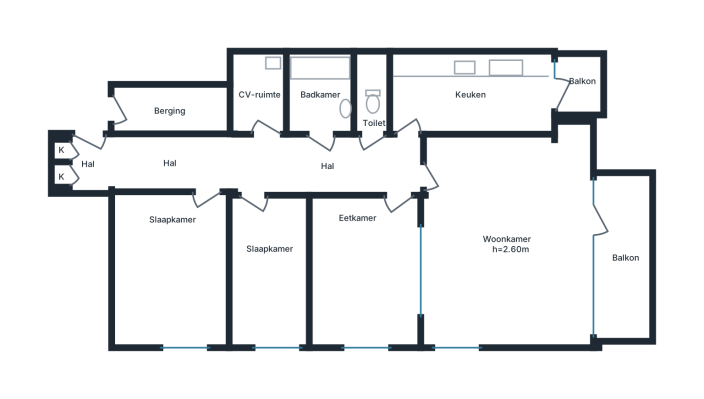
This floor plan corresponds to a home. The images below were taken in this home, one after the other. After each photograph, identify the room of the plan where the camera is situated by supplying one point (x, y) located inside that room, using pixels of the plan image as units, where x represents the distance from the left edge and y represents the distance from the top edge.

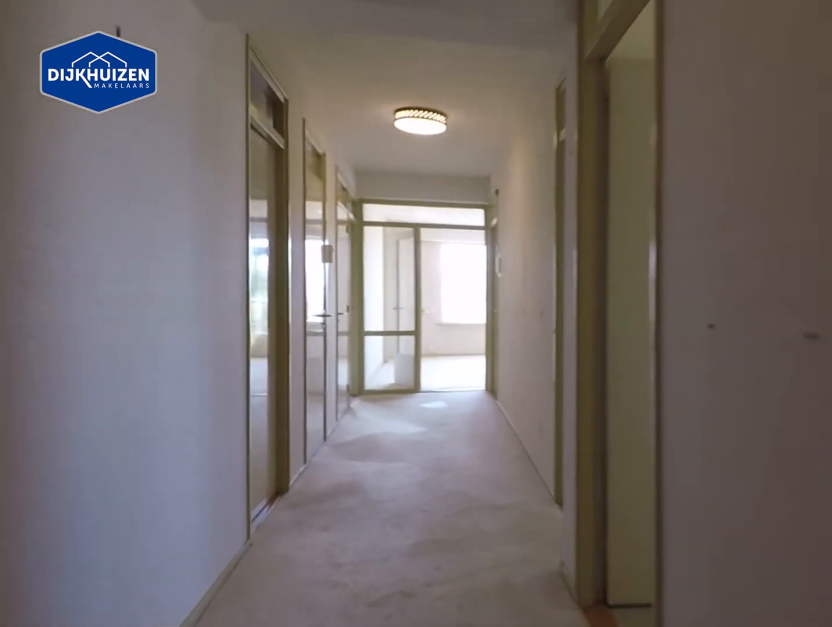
(255, 164)
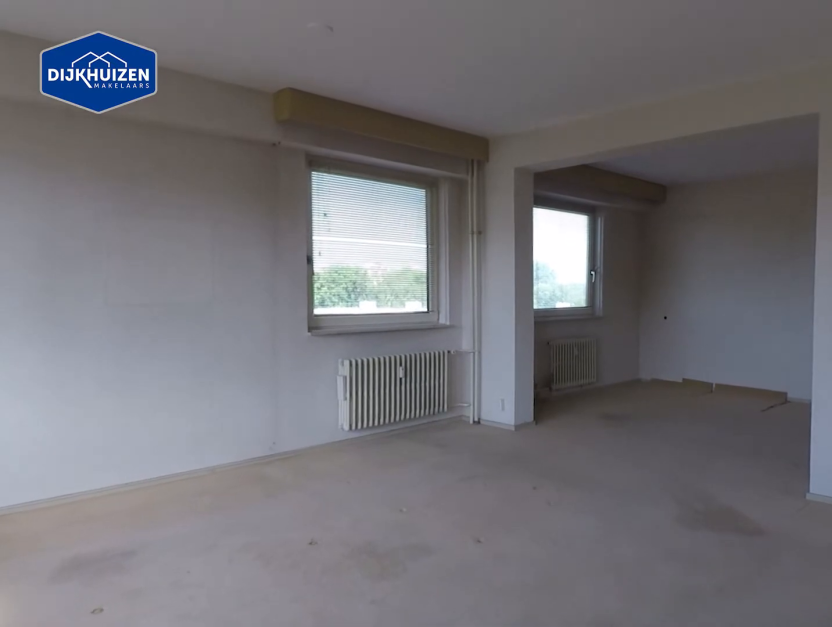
(507, 240)
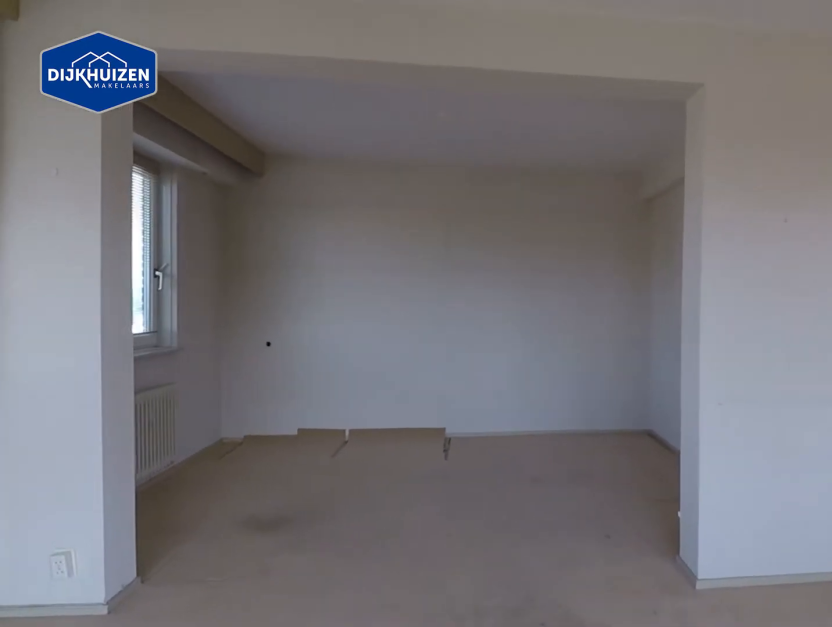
(507, 240)
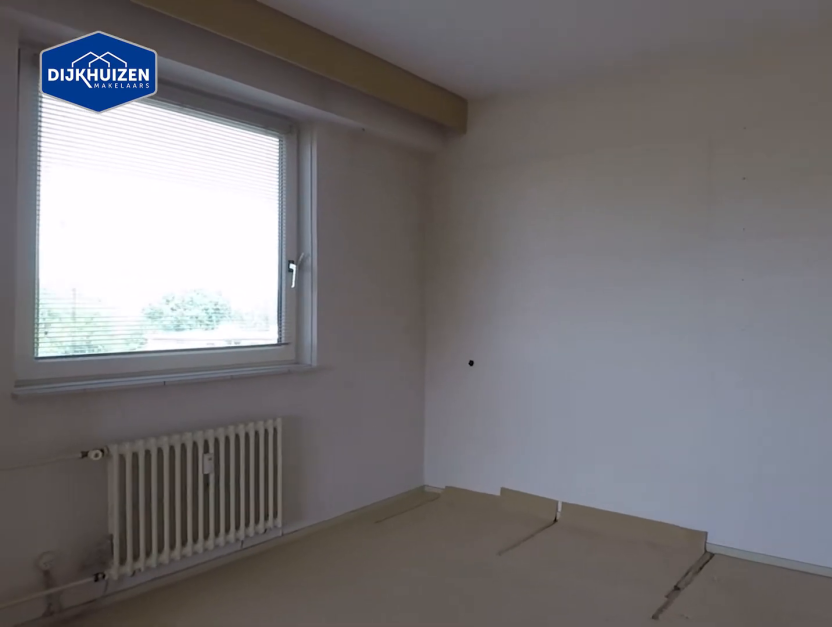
(365, 270)
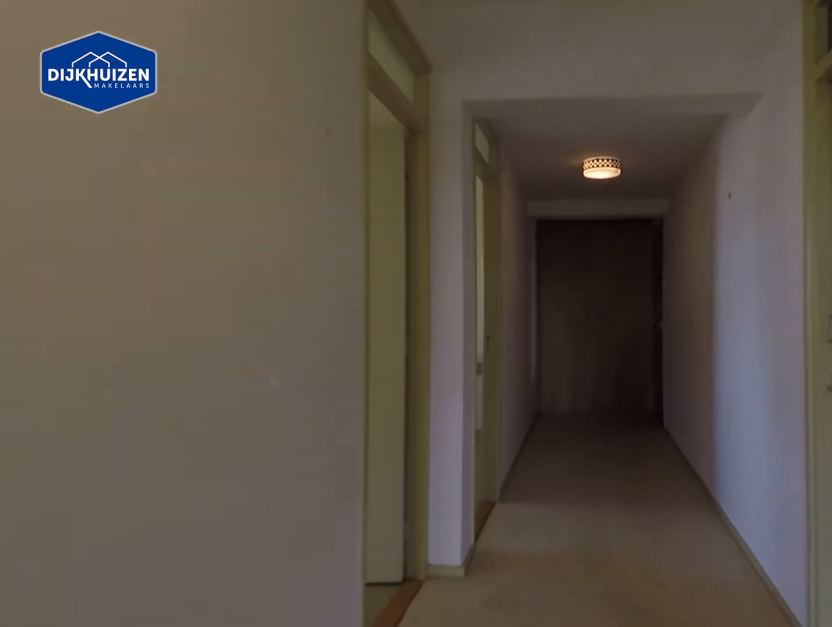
(255, 164)
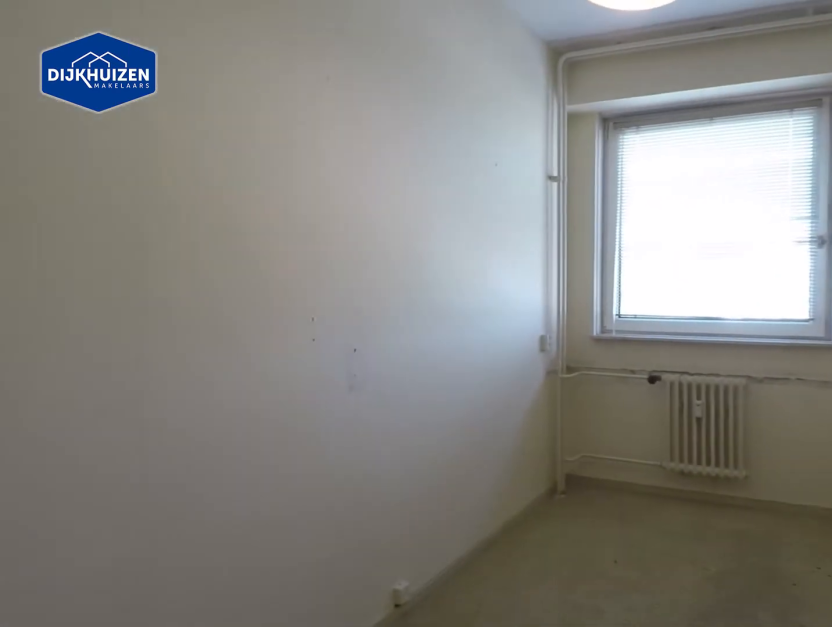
(271, 271)
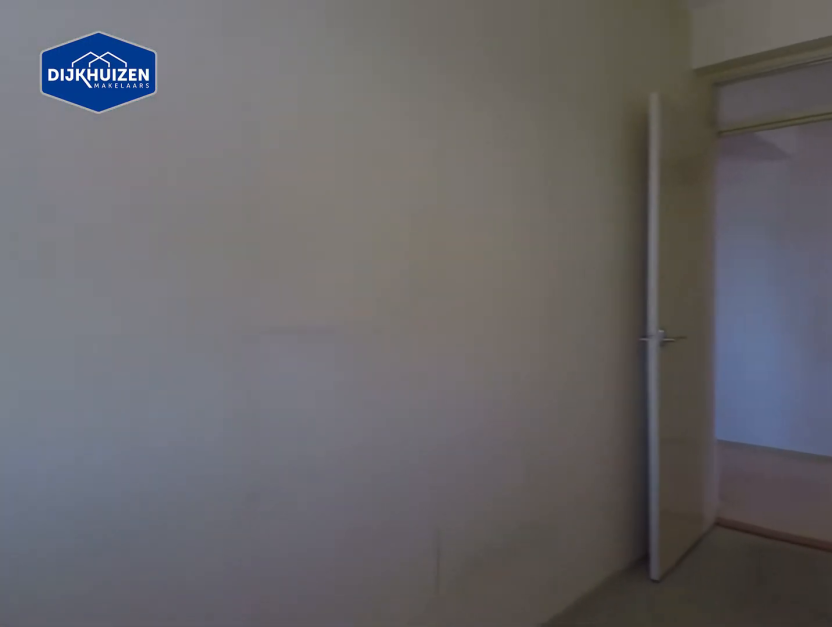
(271, 271)
